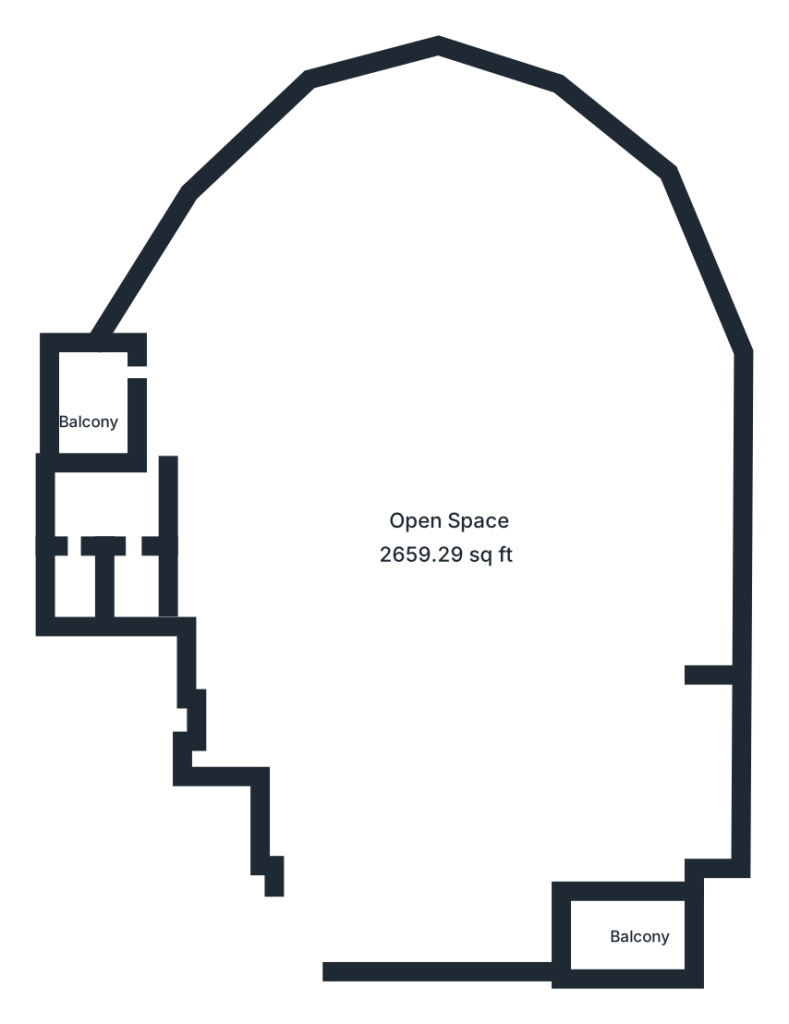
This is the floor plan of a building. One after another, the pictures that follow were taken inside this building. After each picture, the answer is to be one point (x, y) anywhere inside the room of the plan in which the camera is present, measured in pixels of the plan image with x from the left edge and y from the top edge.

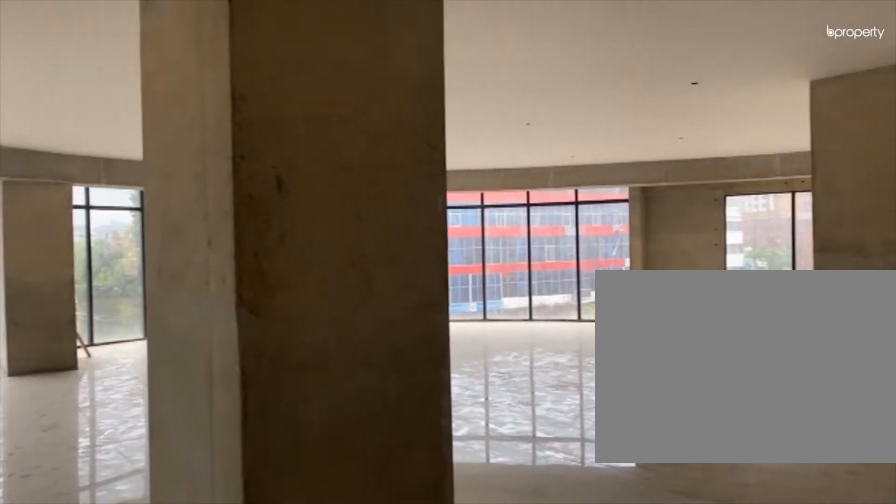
(448, 512)
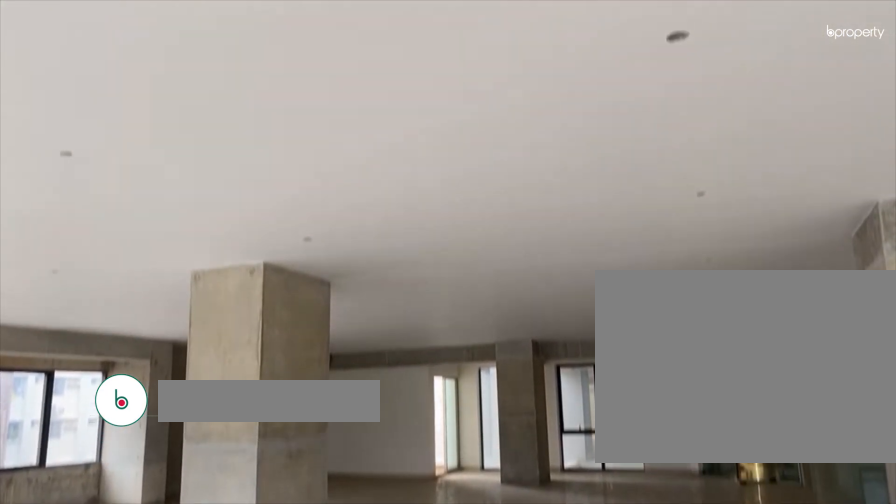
(448, 512)
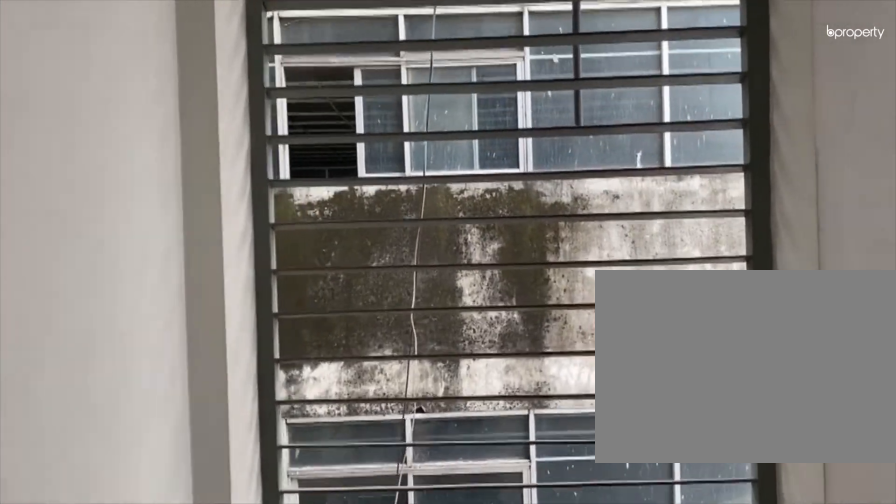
(103, 398)
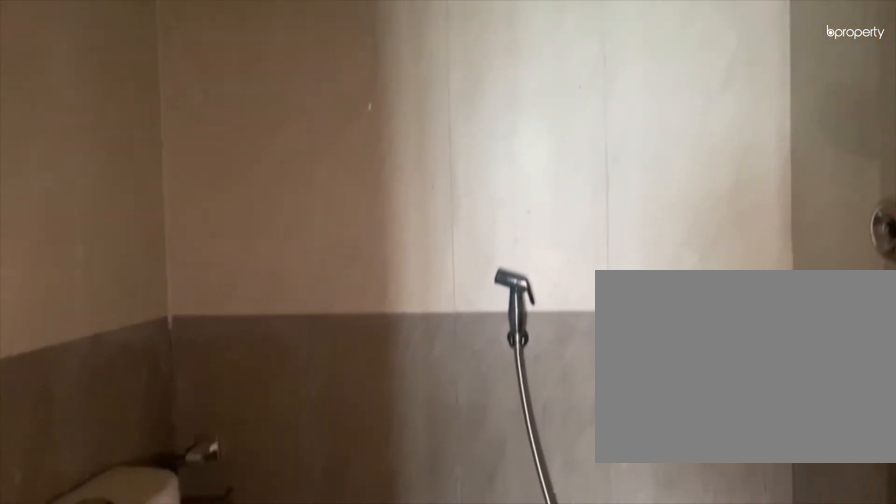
(137, 594)
